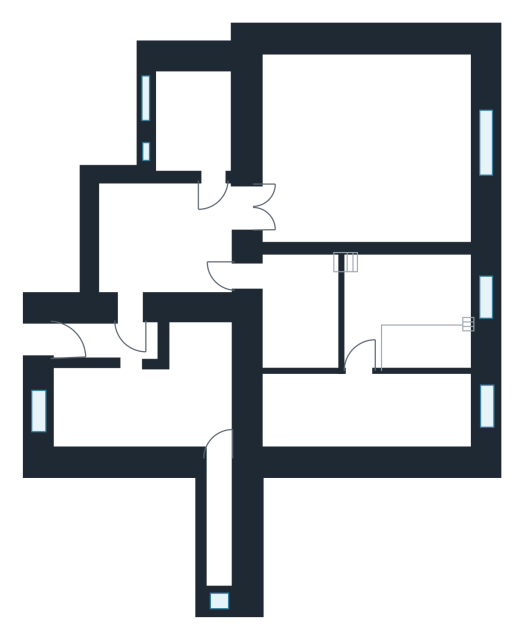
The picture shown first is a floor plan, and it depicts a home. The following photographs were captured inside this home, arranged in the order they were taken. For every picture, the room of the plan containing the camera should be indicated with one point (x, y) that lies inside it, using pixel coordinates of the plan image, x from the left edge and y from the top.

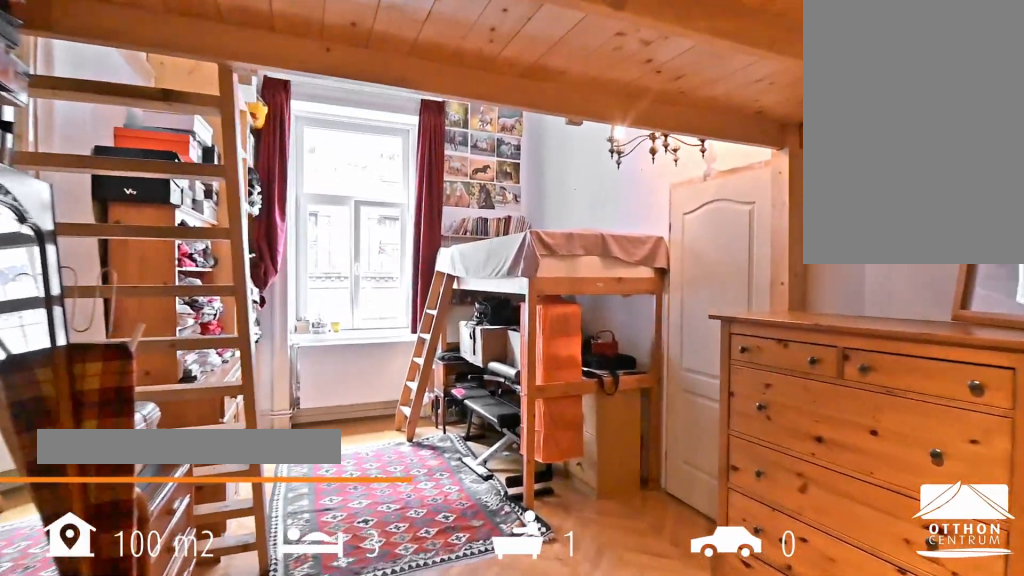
(352, 306)
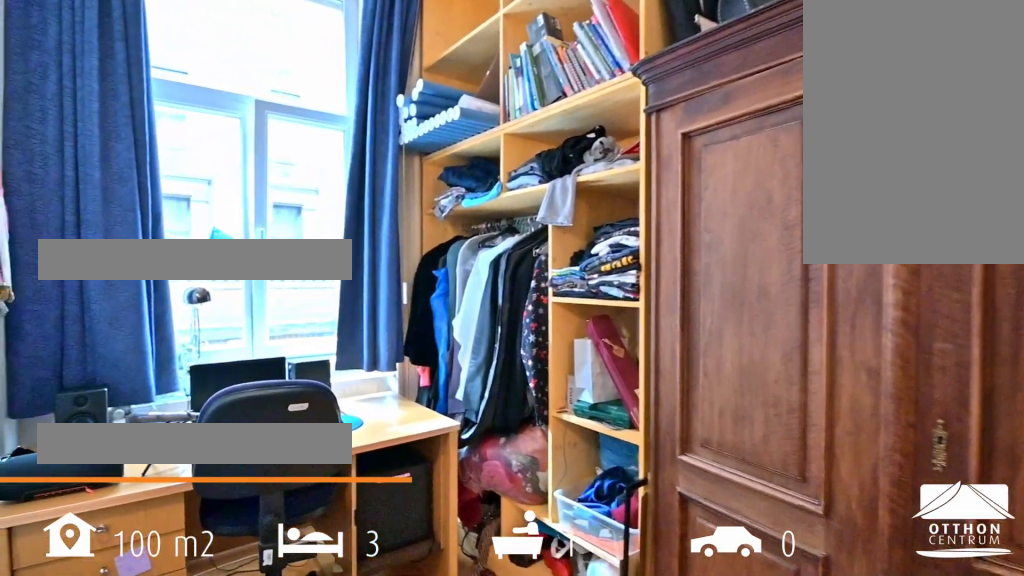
(366, 412)
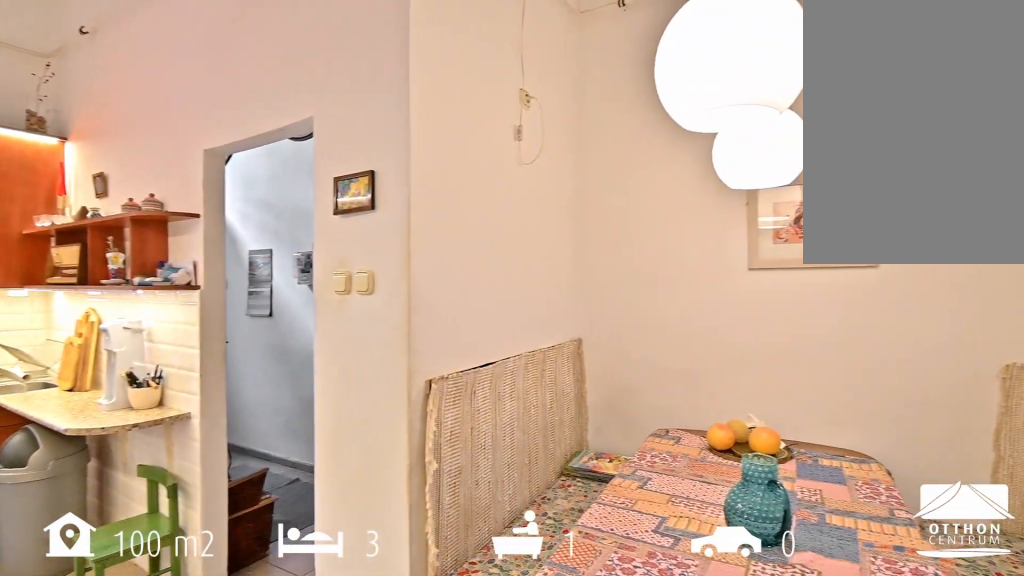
(163, 394)
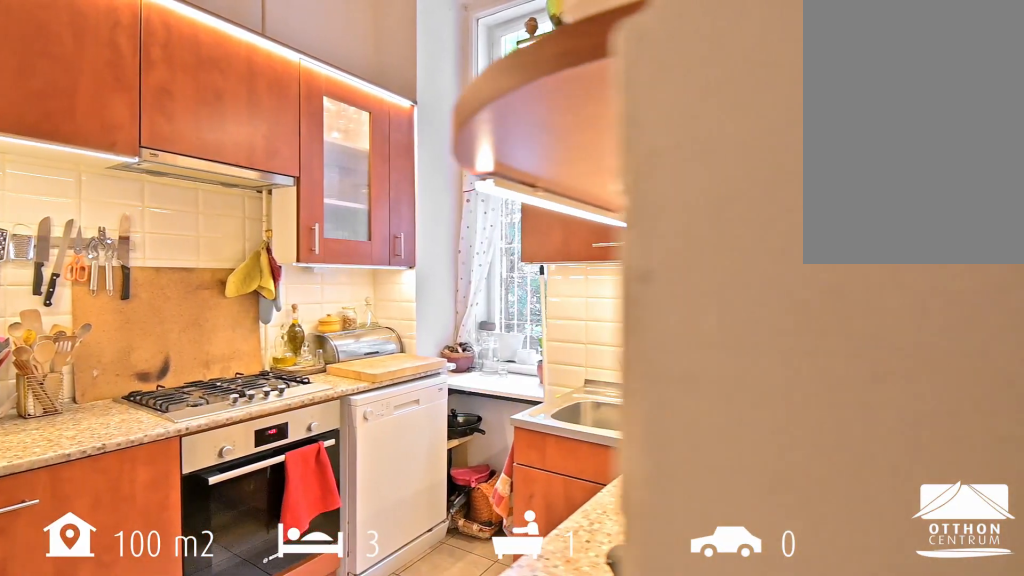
(163, 394)
